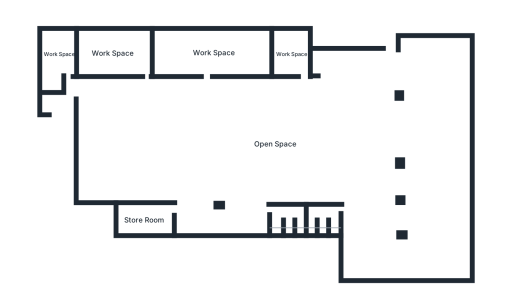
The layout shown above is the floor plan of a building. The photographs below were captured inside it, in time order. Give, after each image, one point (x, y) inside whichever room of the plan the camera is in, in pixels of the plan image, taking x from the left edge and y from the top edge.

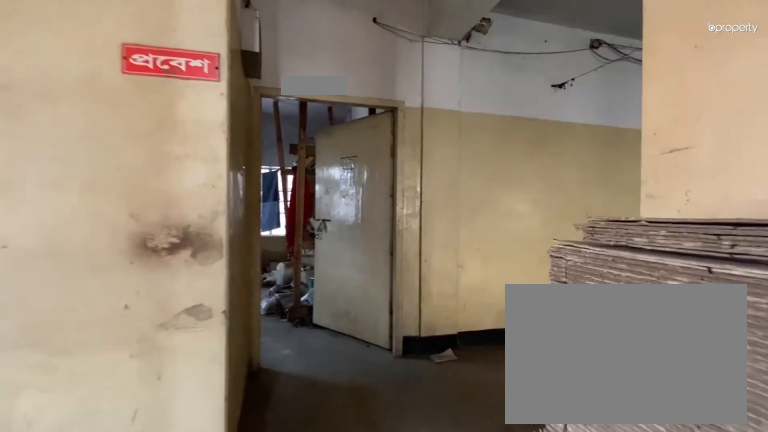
(84, 98)
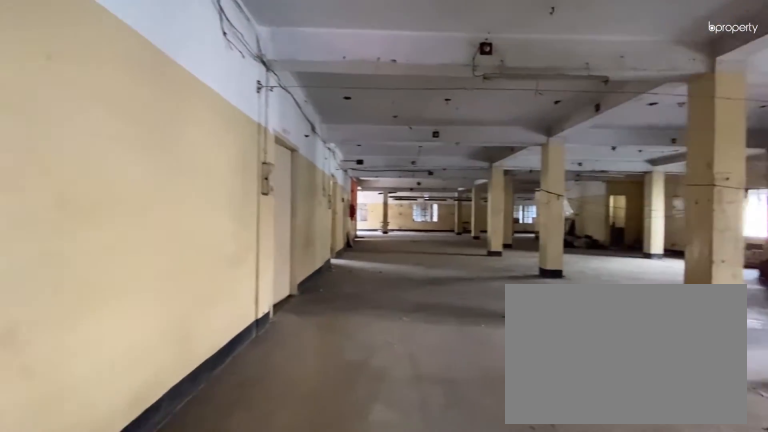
(84, 98)
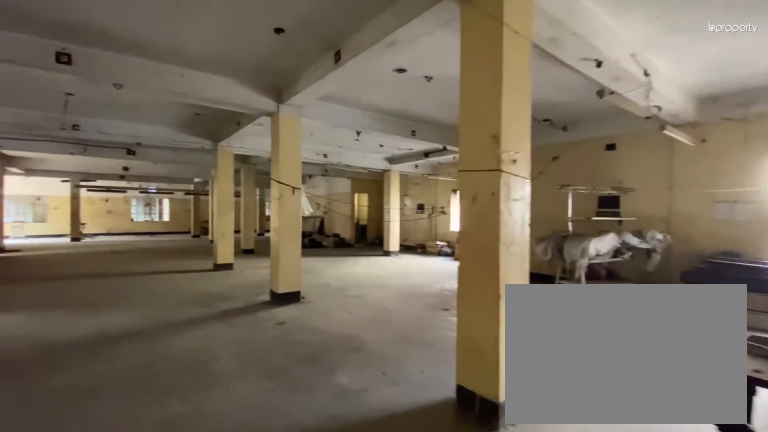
(152, 141)
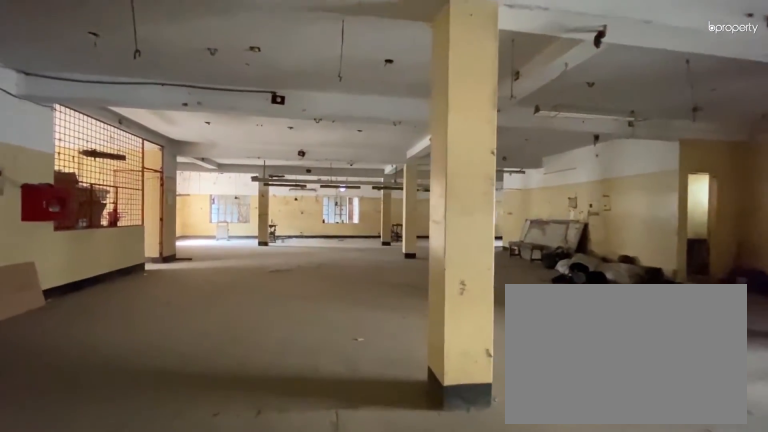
(232, 145)
